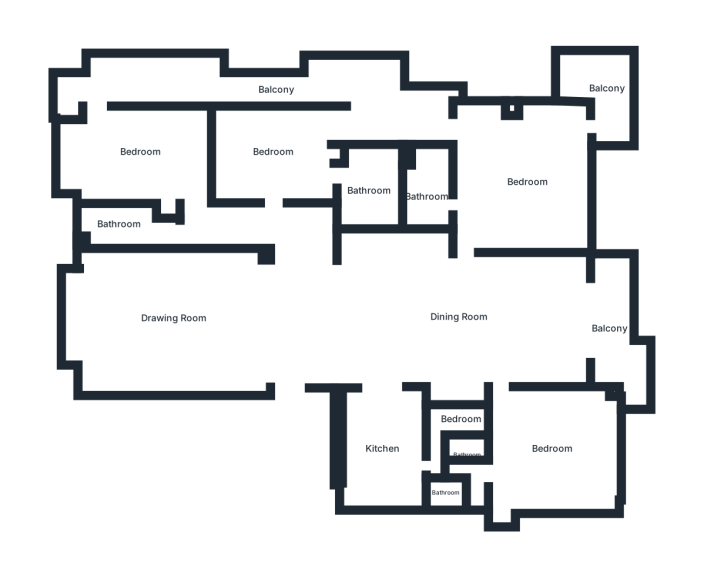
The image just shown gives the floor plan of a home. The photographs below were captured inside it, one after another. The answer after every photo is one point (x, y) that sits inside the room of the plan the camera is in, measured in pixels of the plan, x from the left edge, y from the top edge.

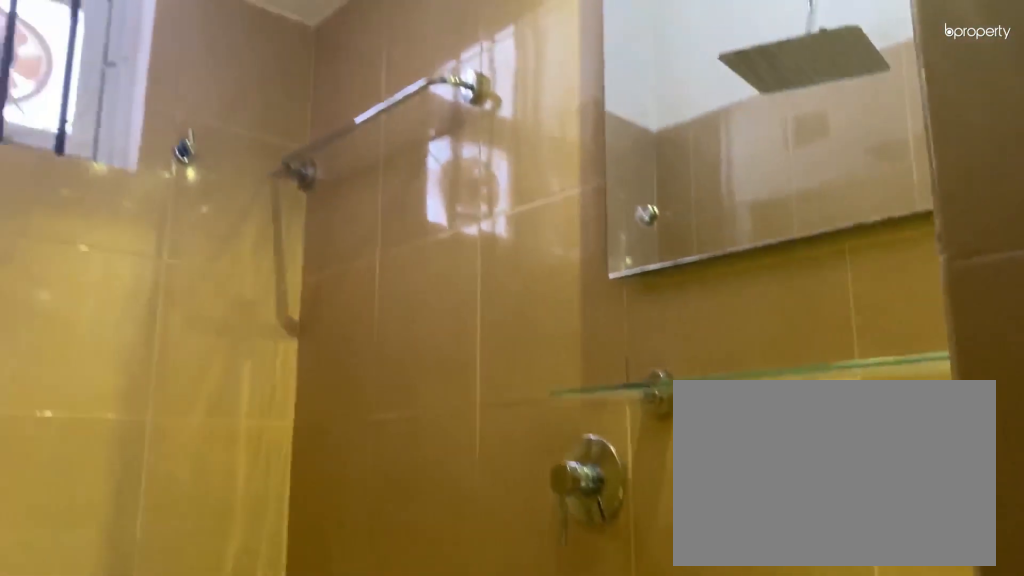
(117, 221)
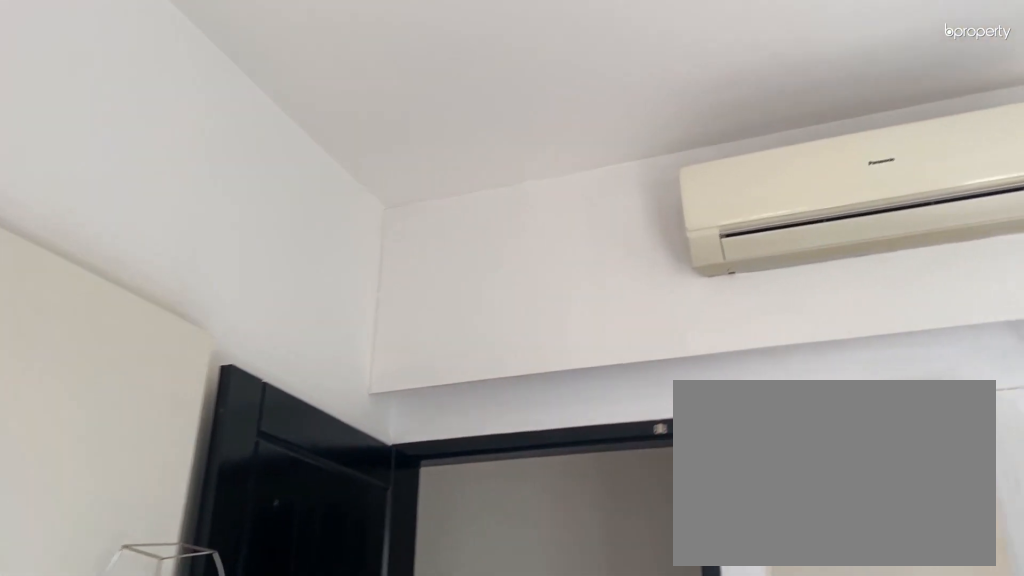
(139, 155)
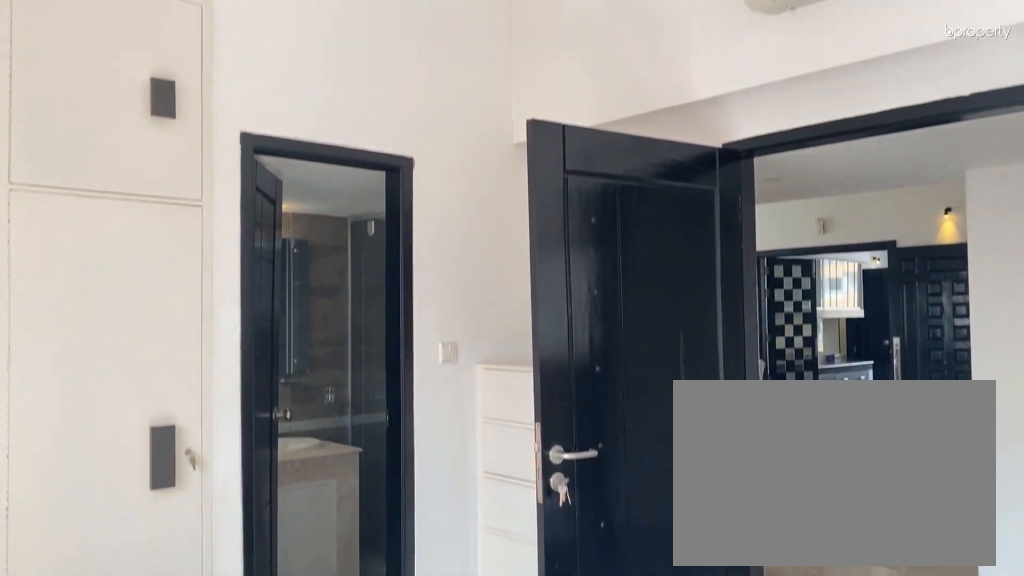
(271, 151)
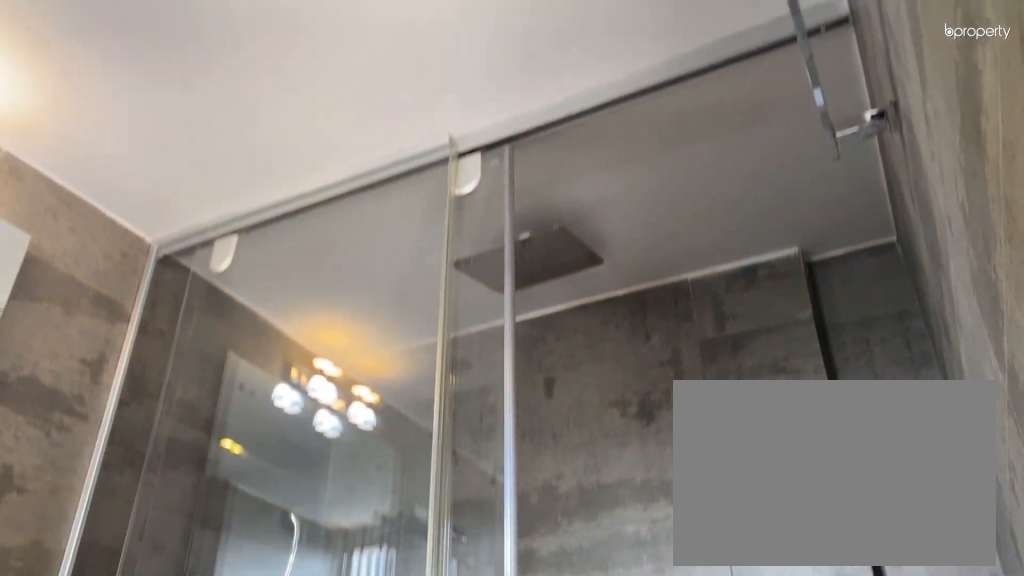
(367, 191)
